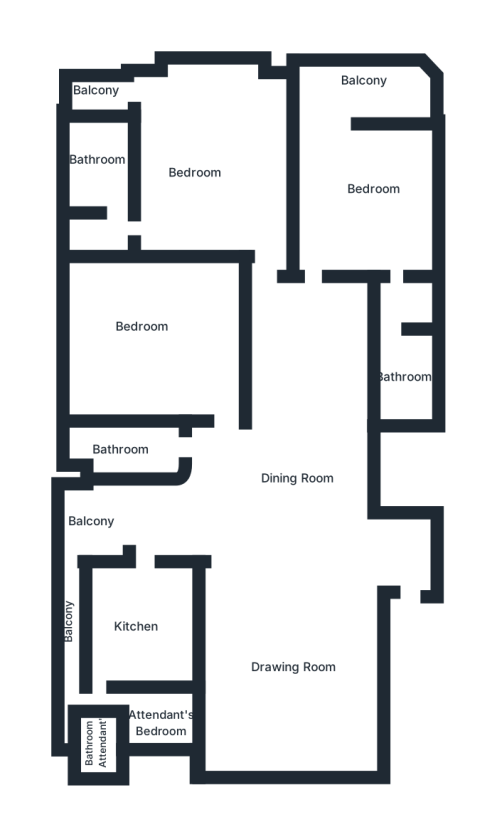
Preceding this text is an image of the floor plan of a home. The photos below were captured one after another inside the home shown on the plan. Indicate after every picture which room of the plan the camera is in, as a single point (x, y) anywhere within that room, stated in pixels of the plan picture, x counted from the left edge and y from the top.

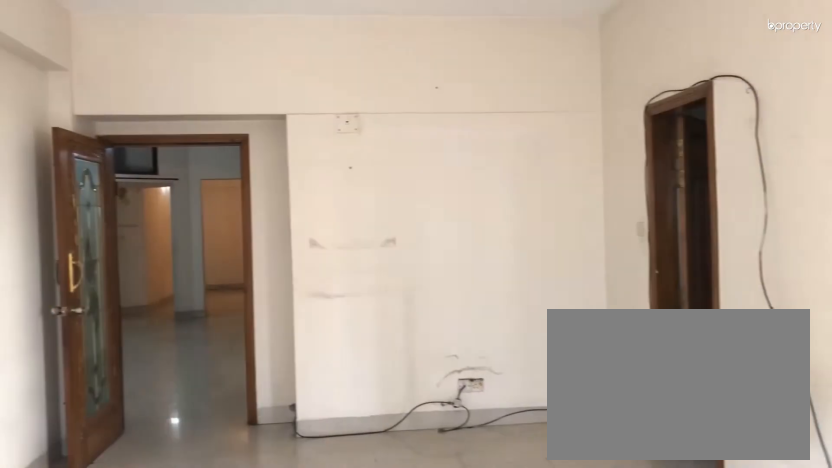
(169, 116)
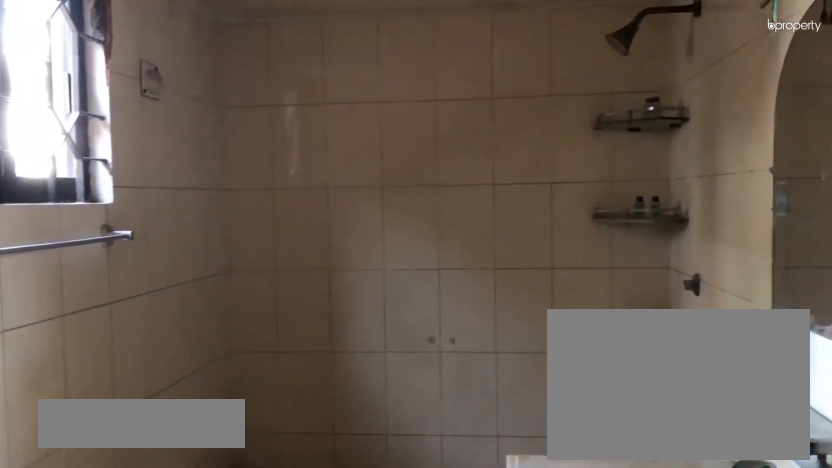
(111, 166)
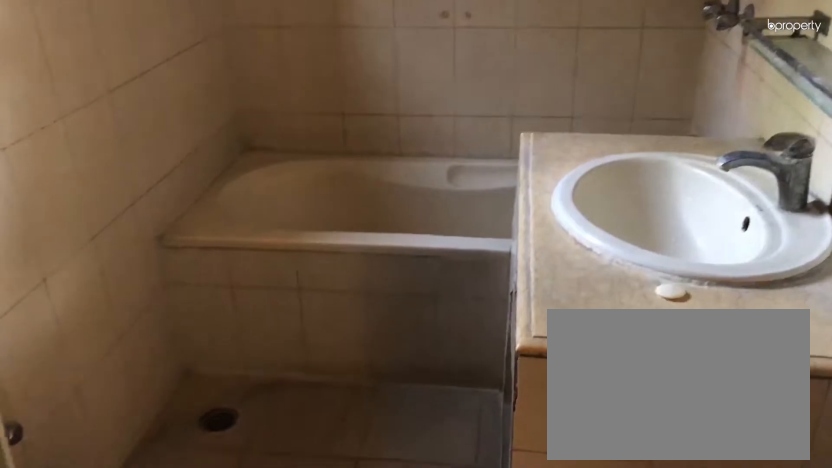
(111, 166)
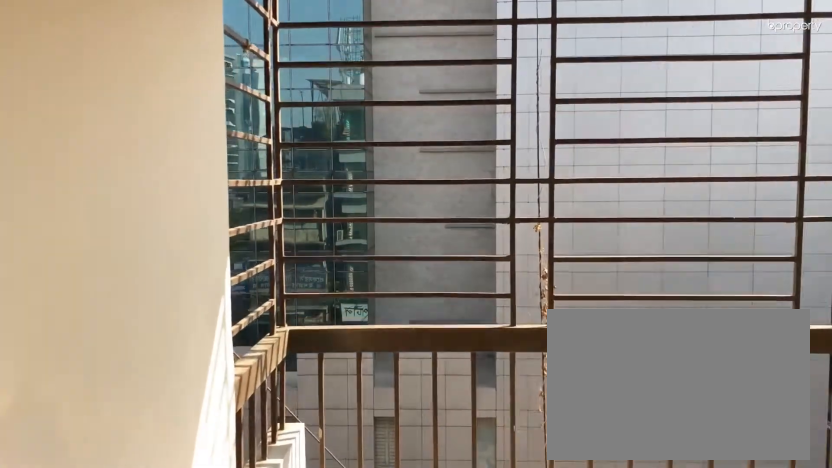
(350, 90)
